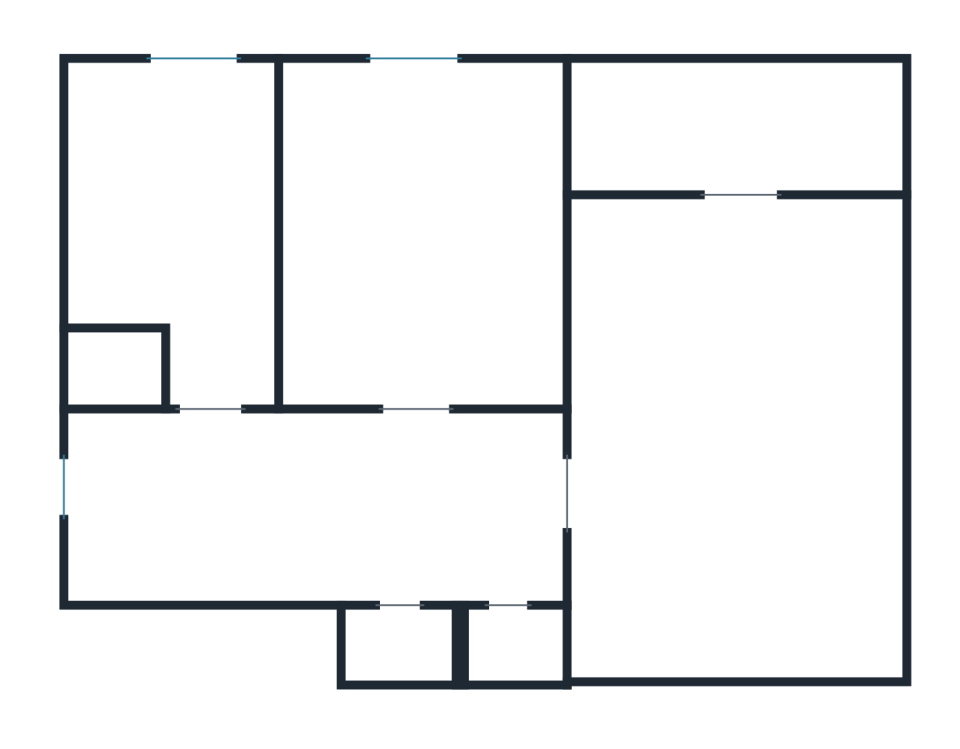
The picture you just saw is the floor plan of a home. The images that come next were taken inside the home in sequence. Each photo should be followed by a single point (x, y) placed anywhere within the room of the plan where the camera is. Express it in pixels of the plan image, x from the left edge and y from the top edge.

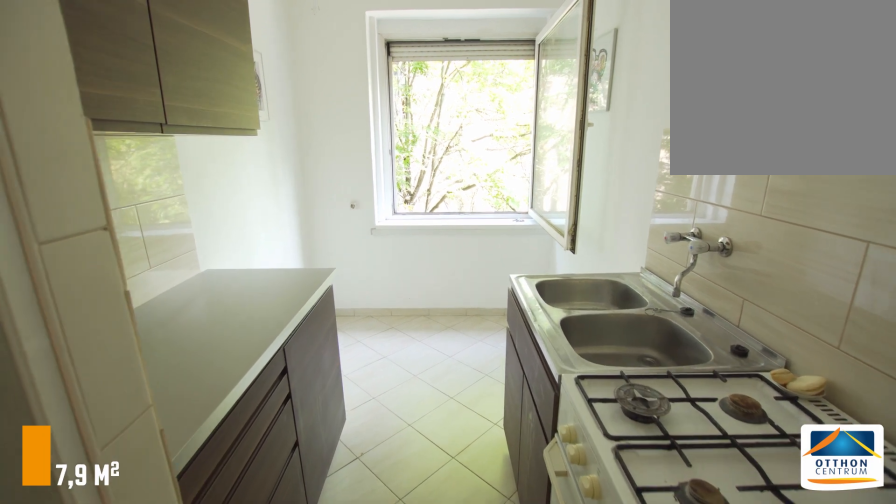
(160, 223)
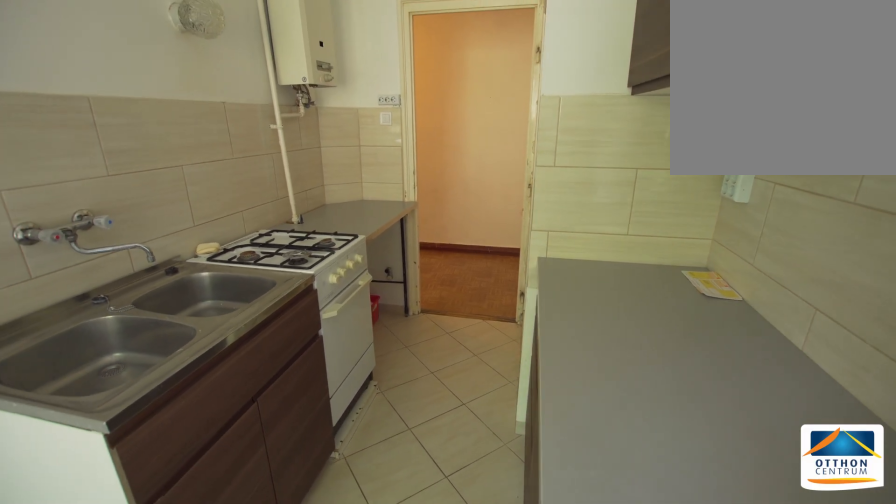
(159, 222)
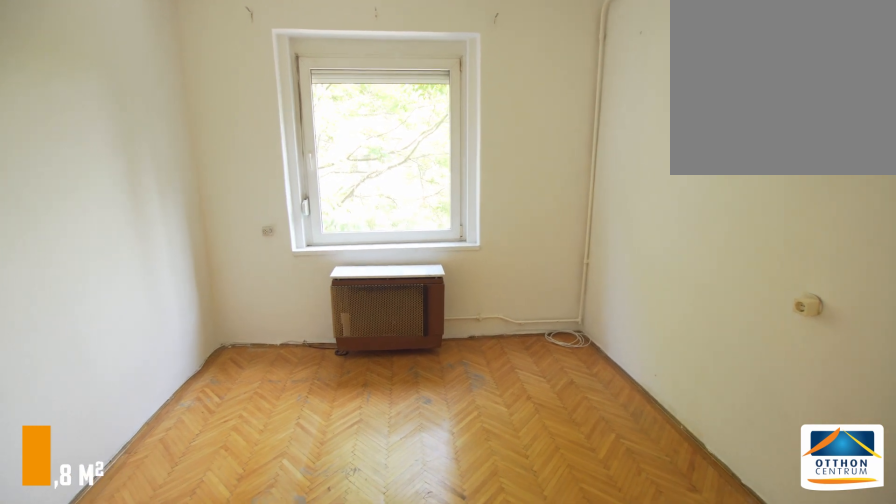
(424, 222)
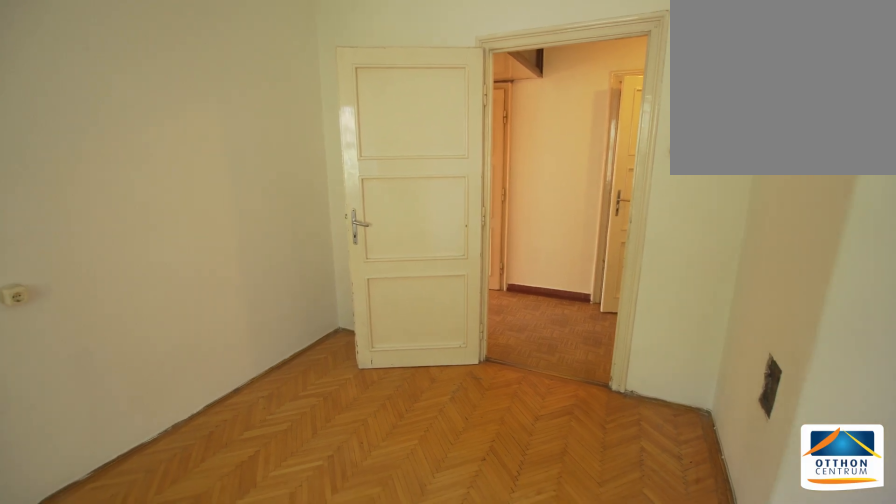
(425, 222)
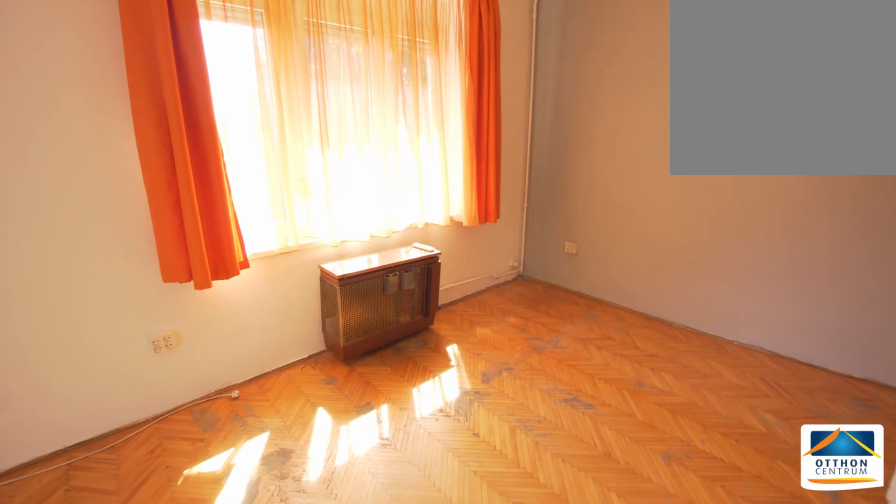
(738, 395)
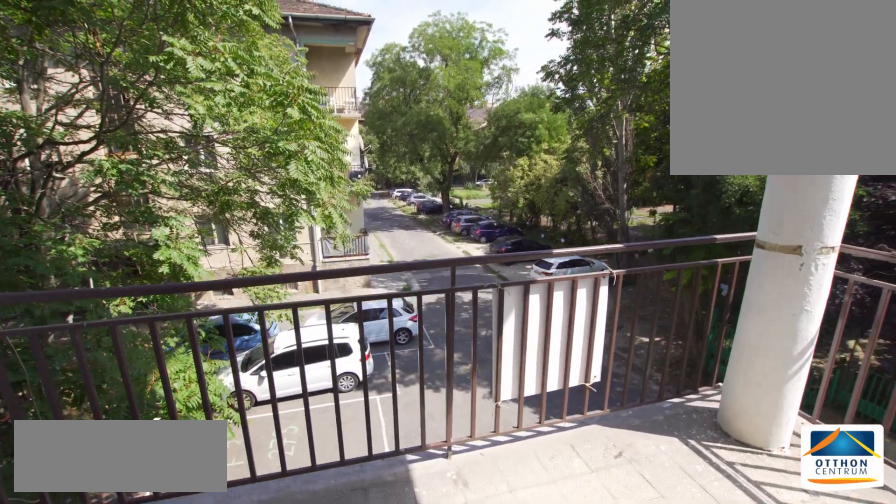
(738, 129)
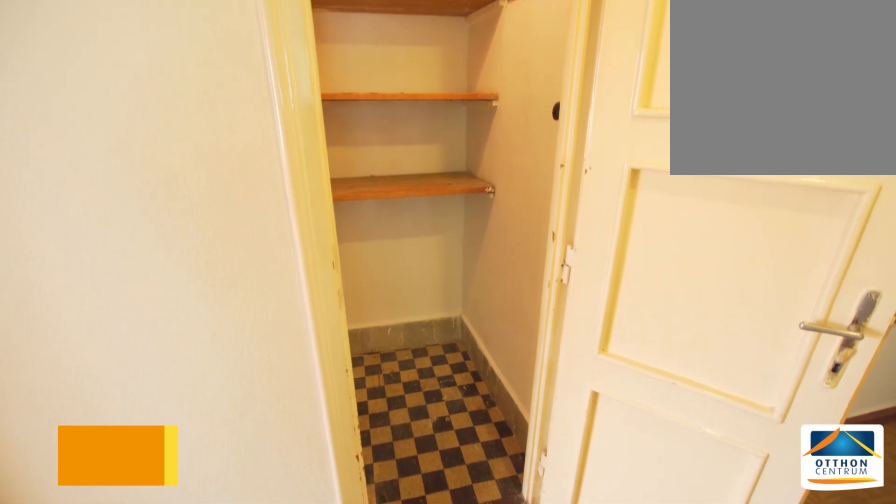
(404, 644)
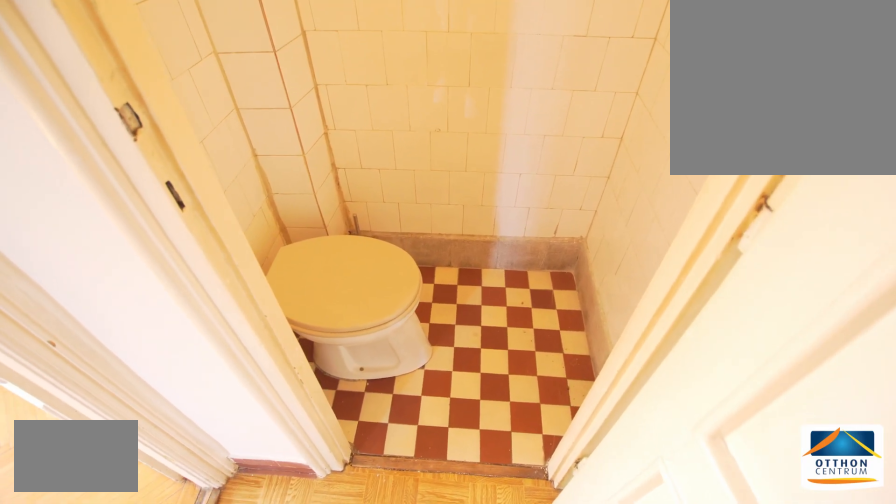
(513, 645)
